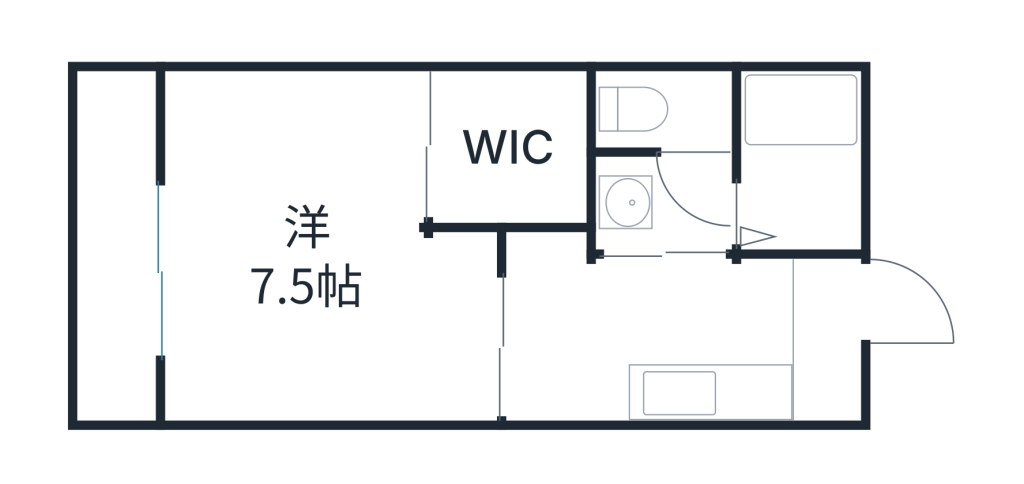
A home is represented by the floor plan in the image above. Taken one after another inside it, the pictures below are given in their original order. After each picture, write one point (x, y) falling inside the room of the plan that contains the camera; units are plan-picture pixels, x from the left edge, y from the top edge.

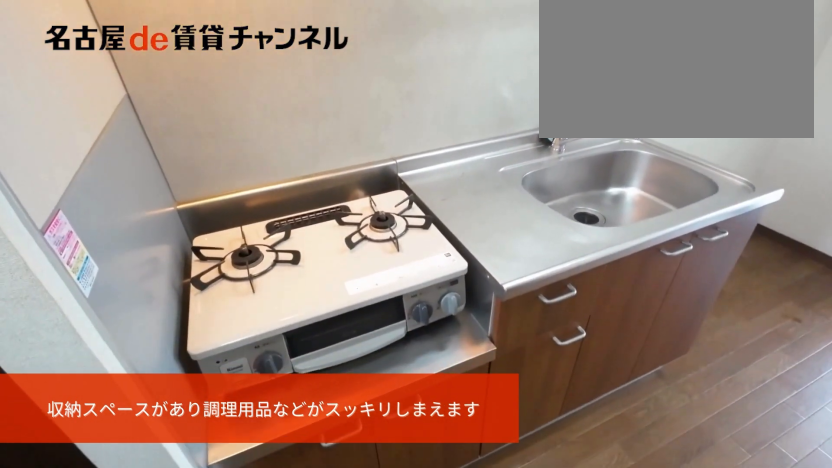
(707, 395)
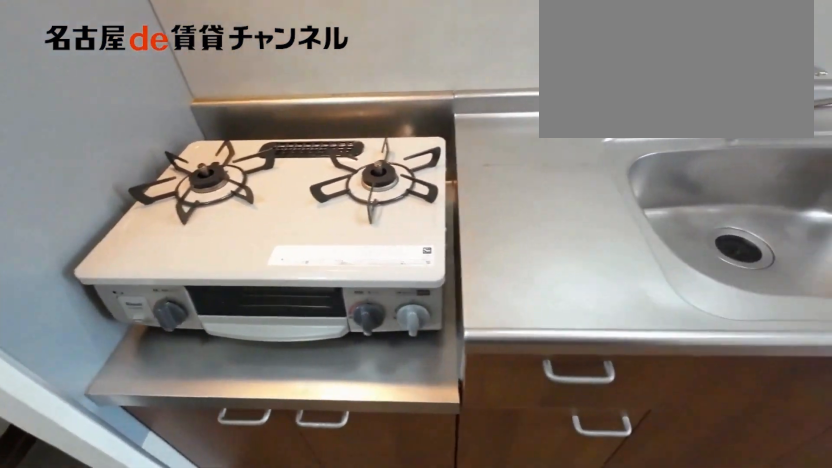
(707, 395)
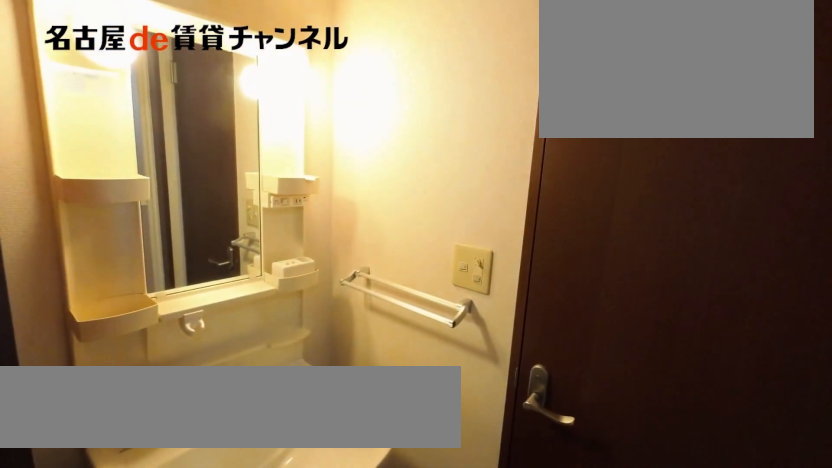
(668, 206)
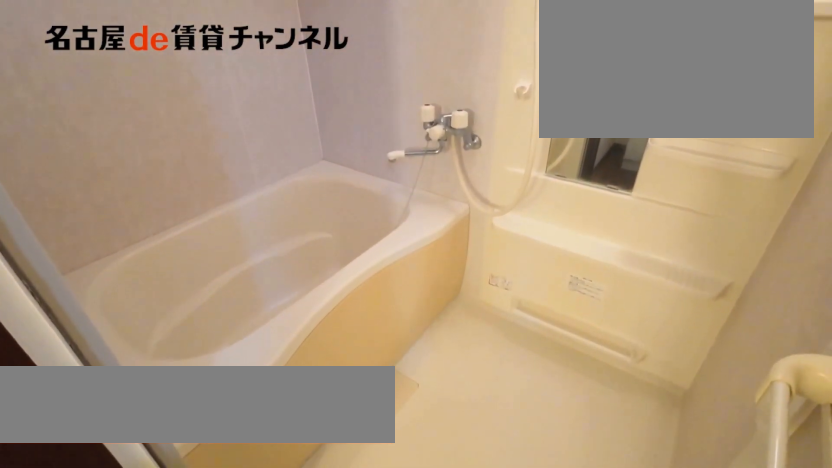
(802, 163)
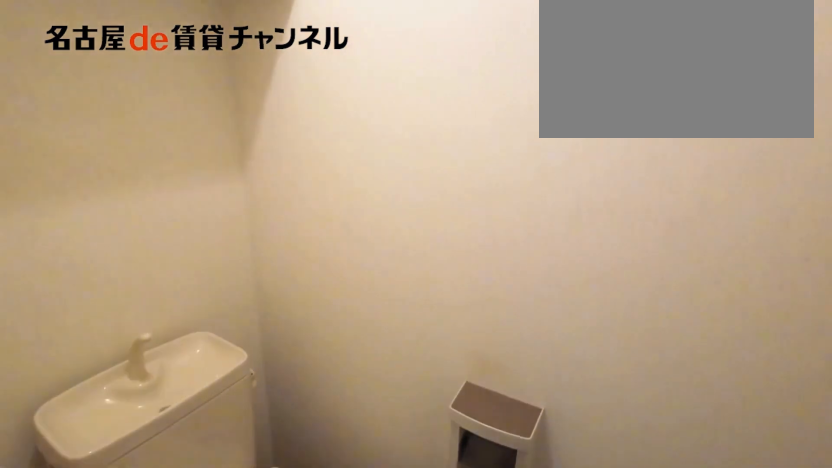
(668, 108)
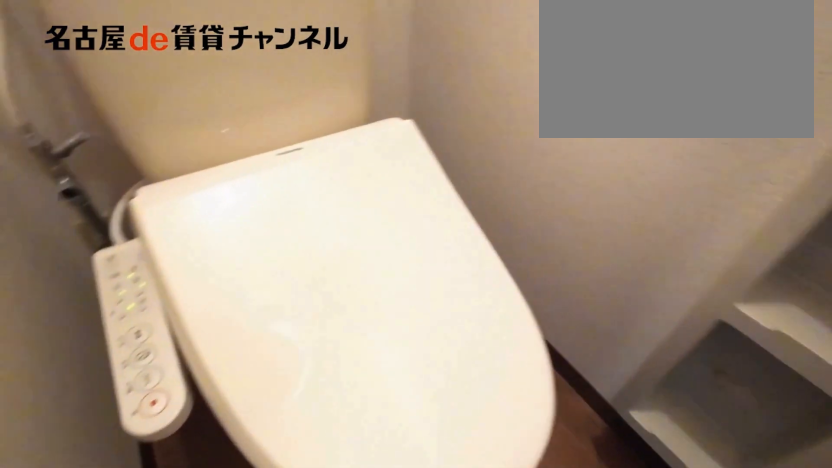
(668, 108)
